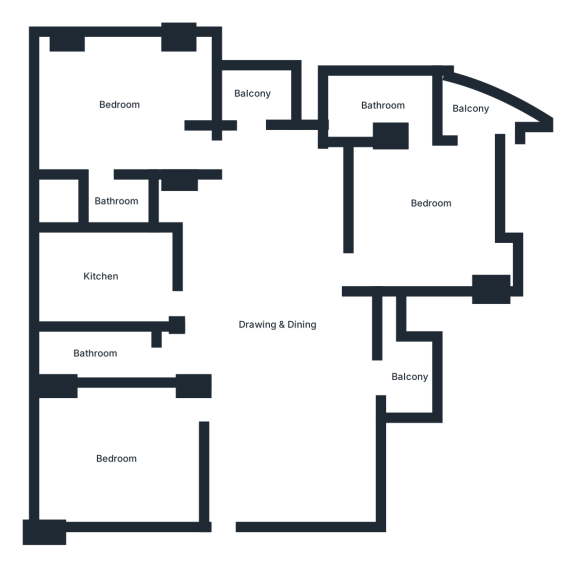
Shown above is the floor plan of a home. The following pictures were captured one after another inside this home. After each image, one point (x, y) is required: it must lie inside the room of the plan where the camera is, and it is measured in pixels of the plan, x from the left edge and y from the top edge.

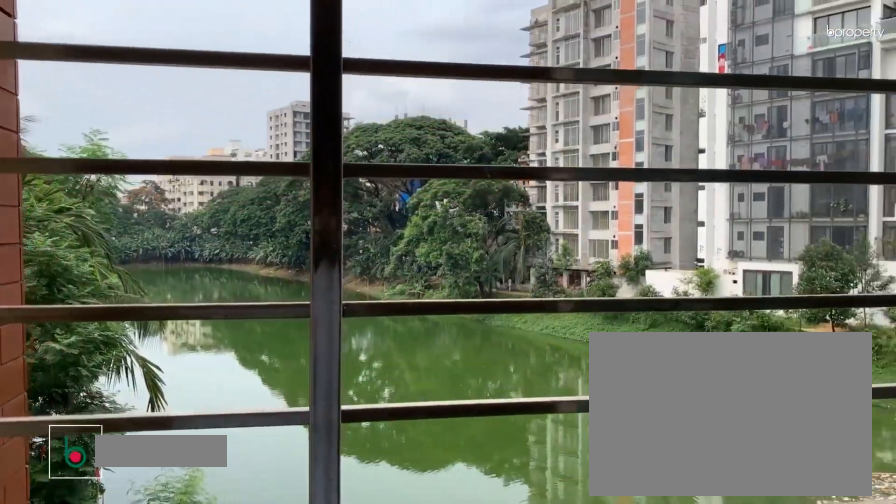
(260, 90)
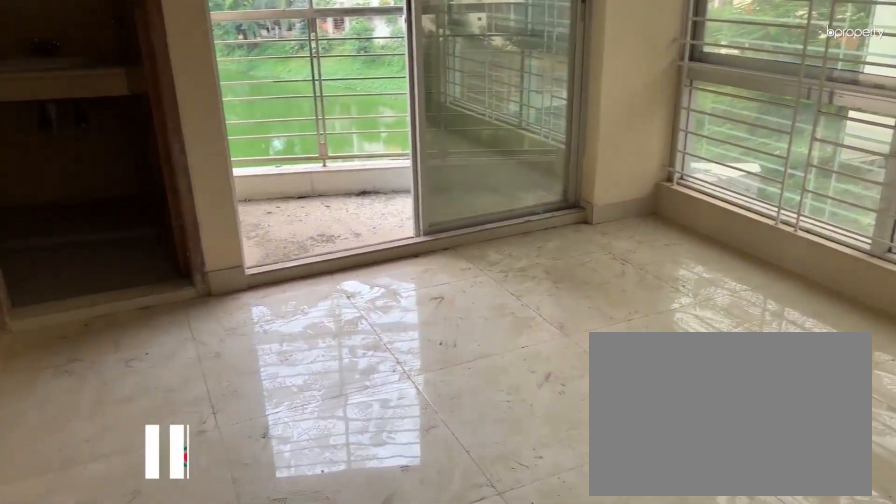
(430, 206)
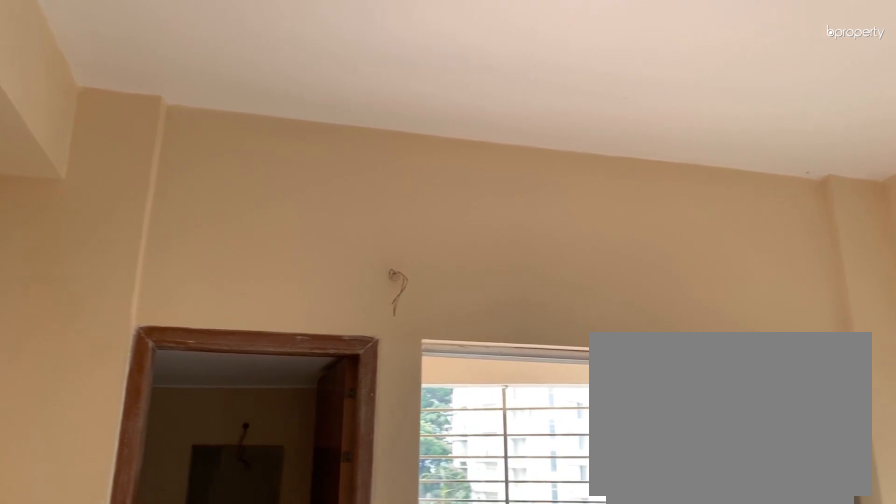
(430, 206)
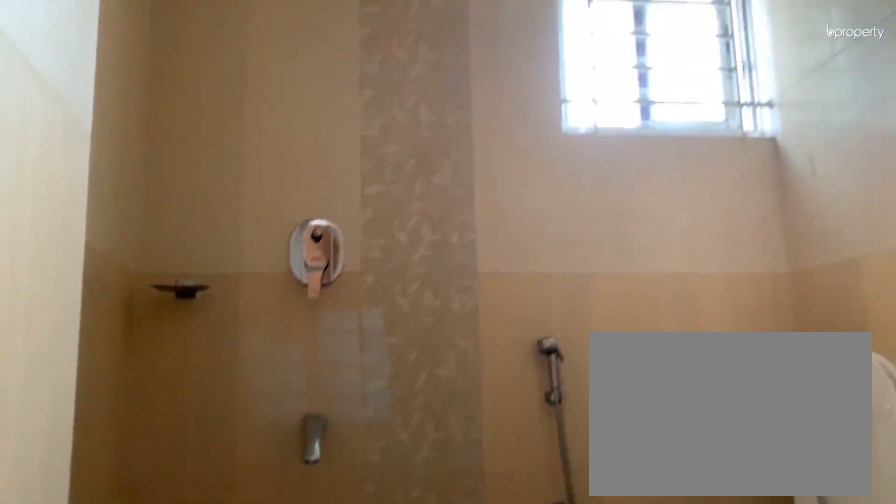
(383, 105)
